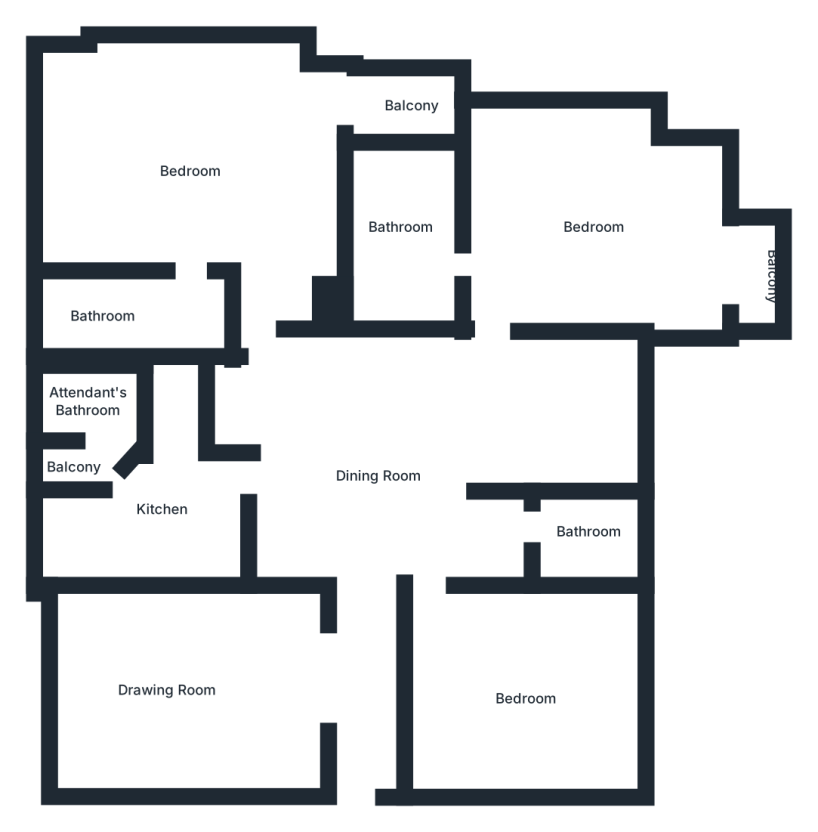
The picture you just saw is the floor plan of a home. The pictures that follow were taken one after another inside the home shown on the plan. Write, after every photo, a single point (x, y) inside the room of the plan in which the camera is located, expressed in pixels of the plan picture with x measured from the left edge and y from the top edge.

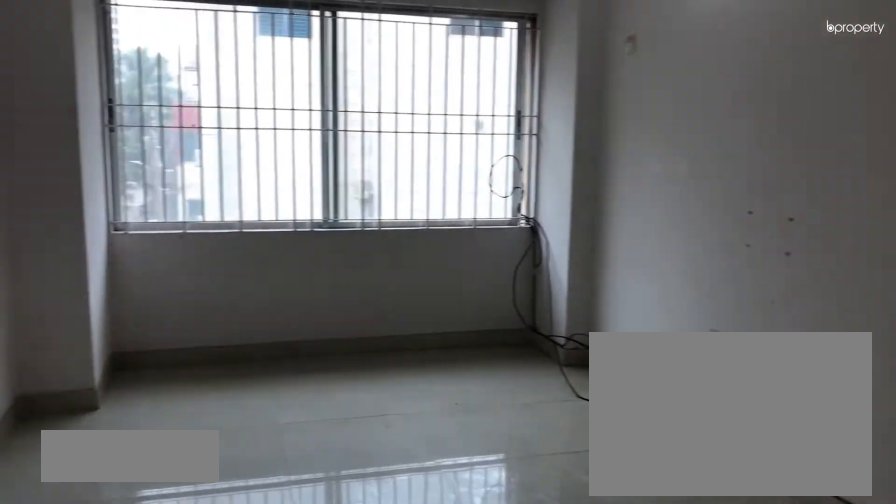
(189, 684)
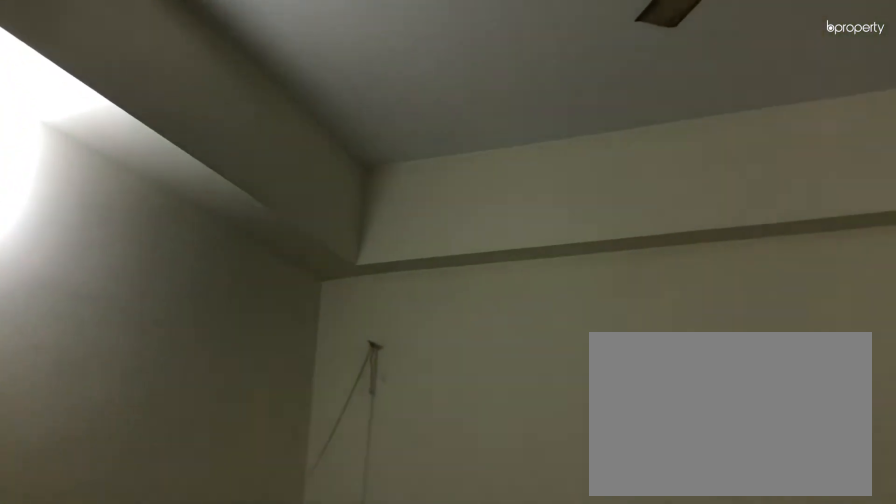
(524, 692)
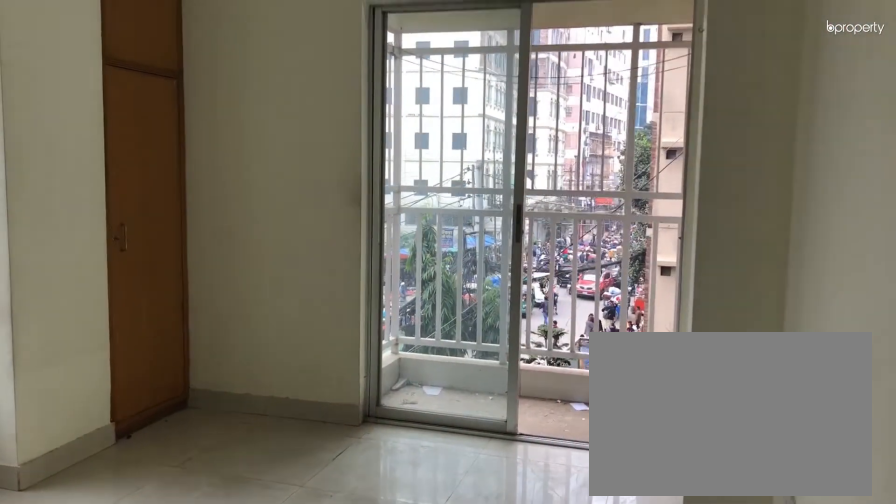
(595, 219)
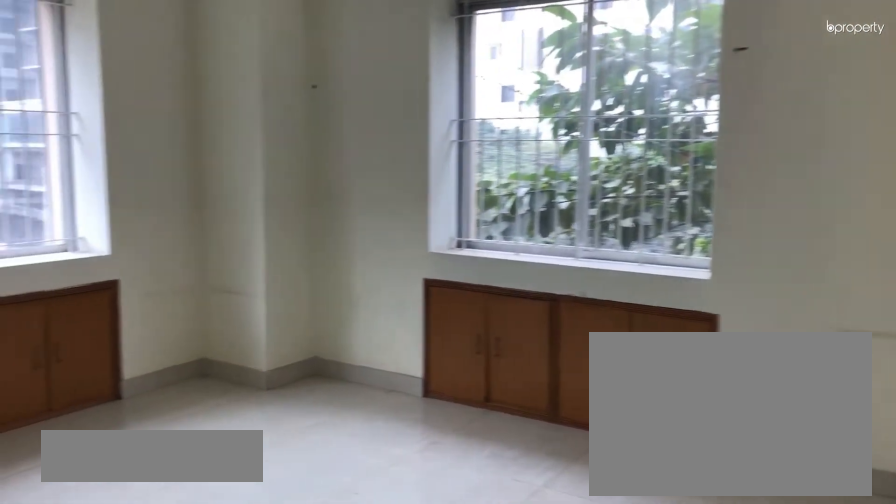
(181, 168)
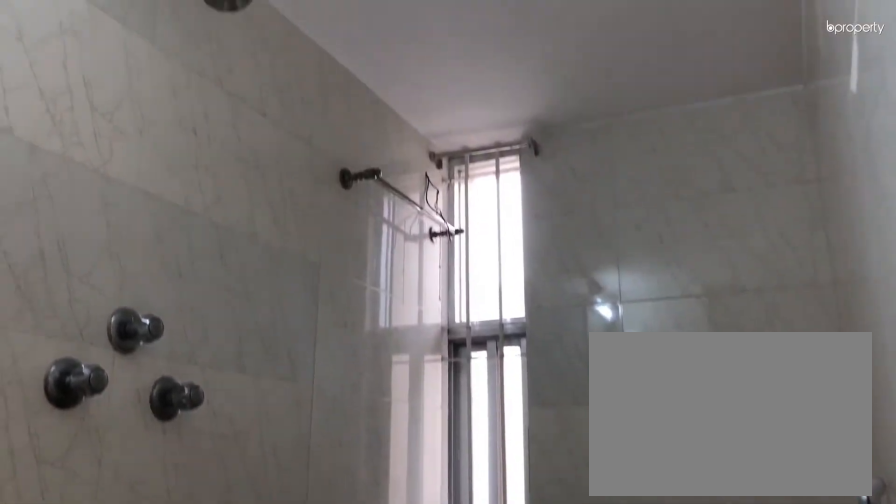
(123, 307)
